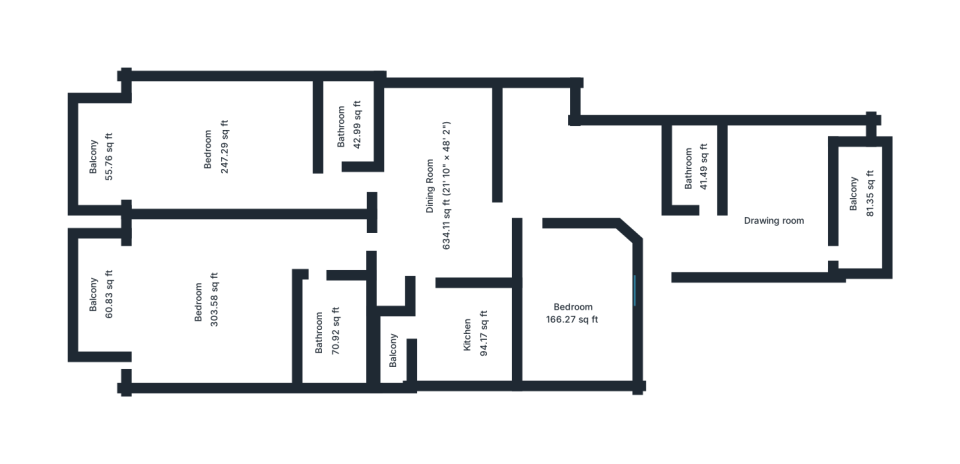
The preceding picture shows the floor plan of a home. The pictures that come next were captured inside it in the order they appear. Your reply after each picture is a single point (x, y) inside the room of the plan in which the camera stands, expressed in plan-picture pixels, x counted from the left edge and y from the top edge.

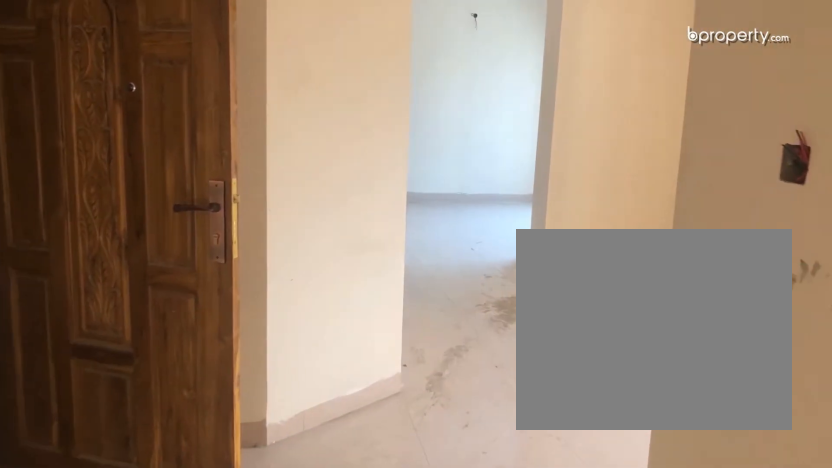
(587, 167)
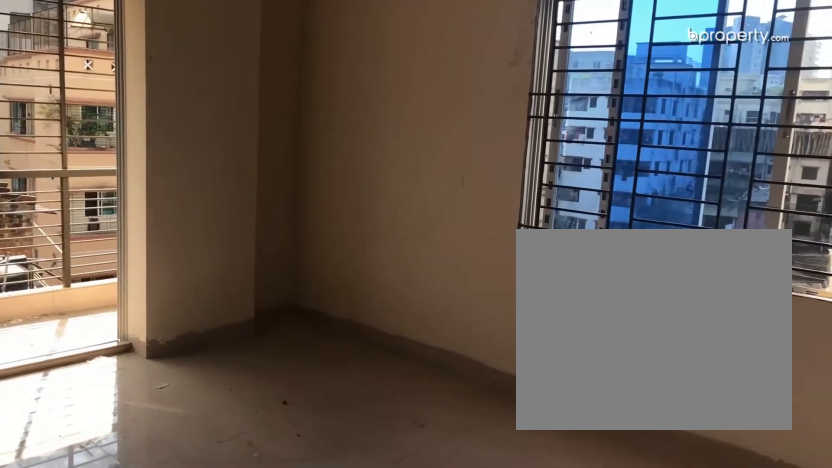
(213, 154)
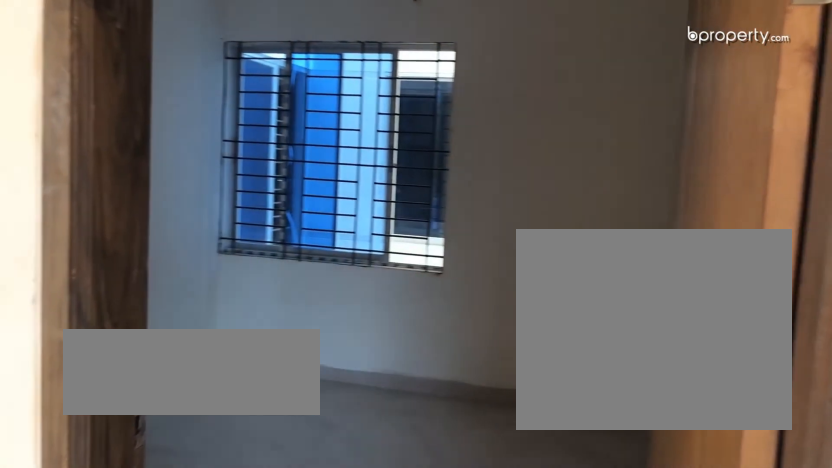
(575, 308)
